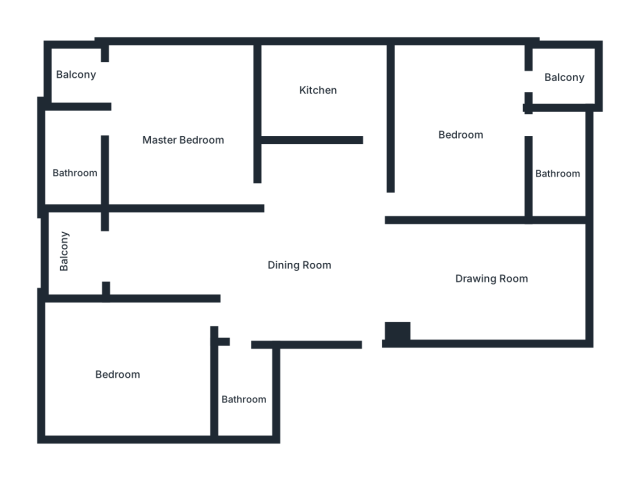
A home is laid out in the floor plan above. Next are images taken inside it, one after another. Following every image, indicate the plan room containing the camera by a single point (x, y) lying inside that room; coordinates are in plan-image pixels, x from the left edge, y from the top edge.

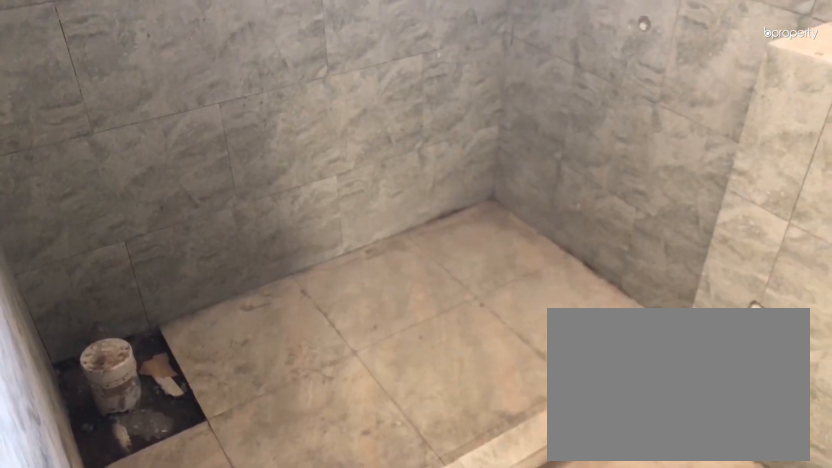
(75, 155)
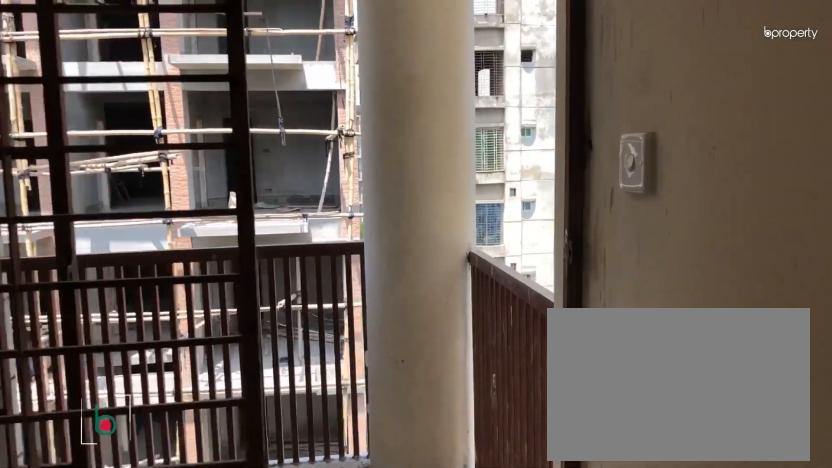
(81, 75)
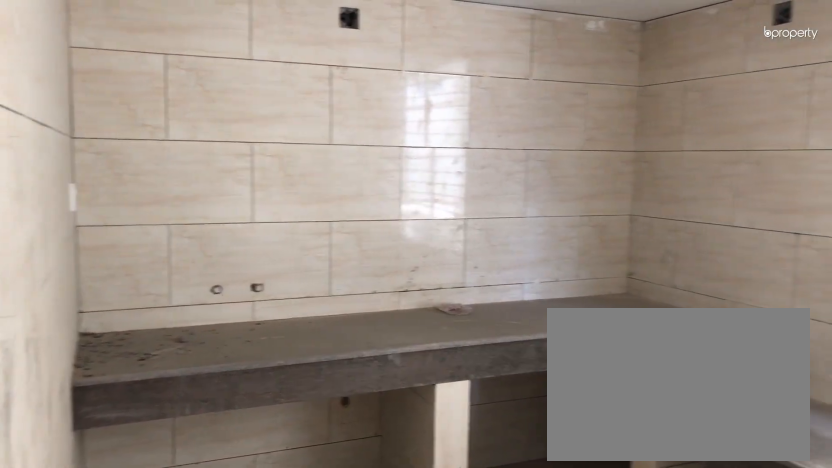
(314, 86)
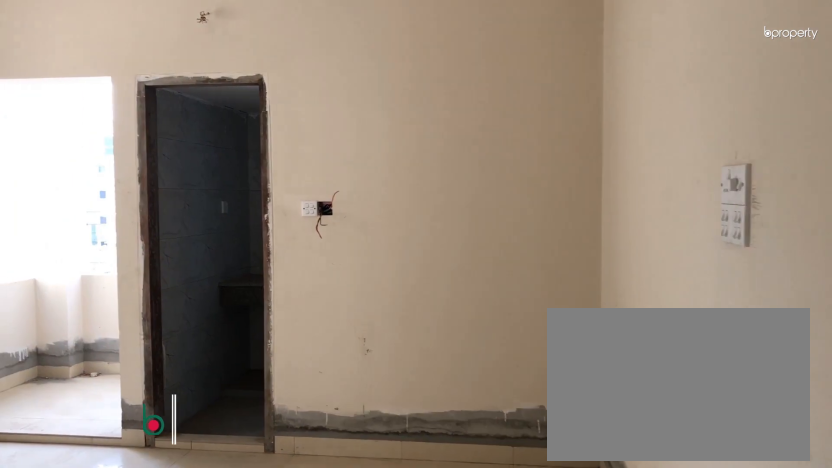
(460, 123)
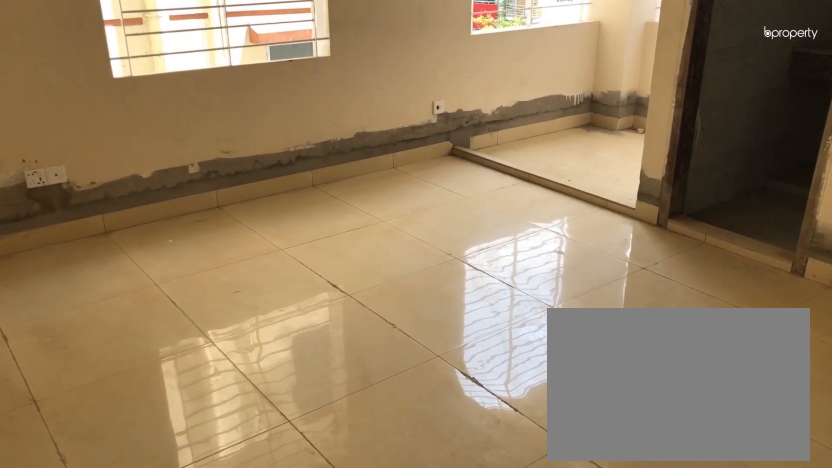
(460, 123)
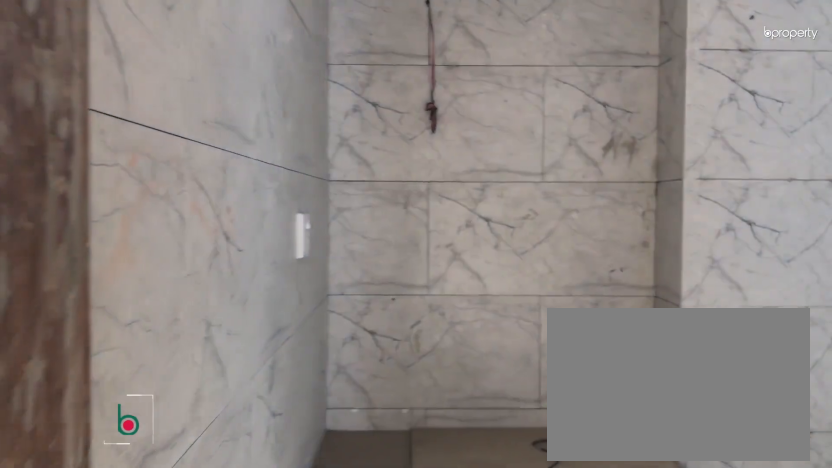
(553, 166)
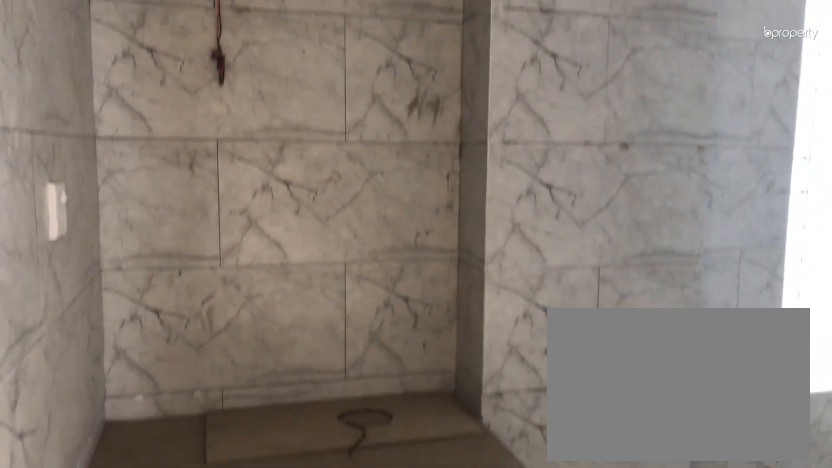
(553, 166)
